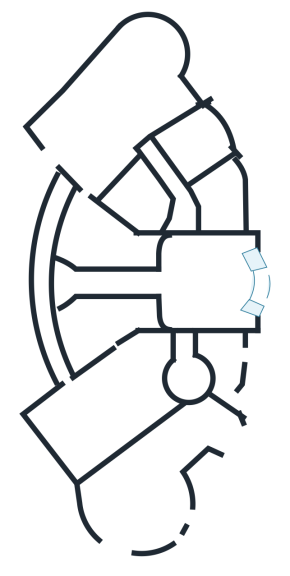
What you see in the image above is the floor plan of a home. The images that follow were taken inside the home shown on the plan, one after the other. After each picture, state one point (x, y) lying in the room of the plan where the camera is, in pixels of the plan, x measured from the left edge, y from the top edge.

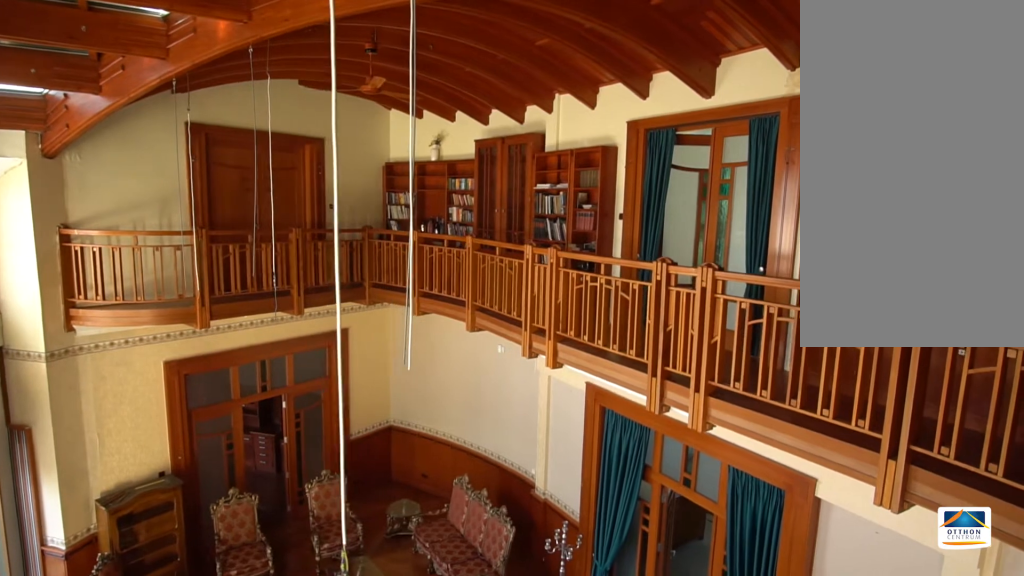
(131, 285)
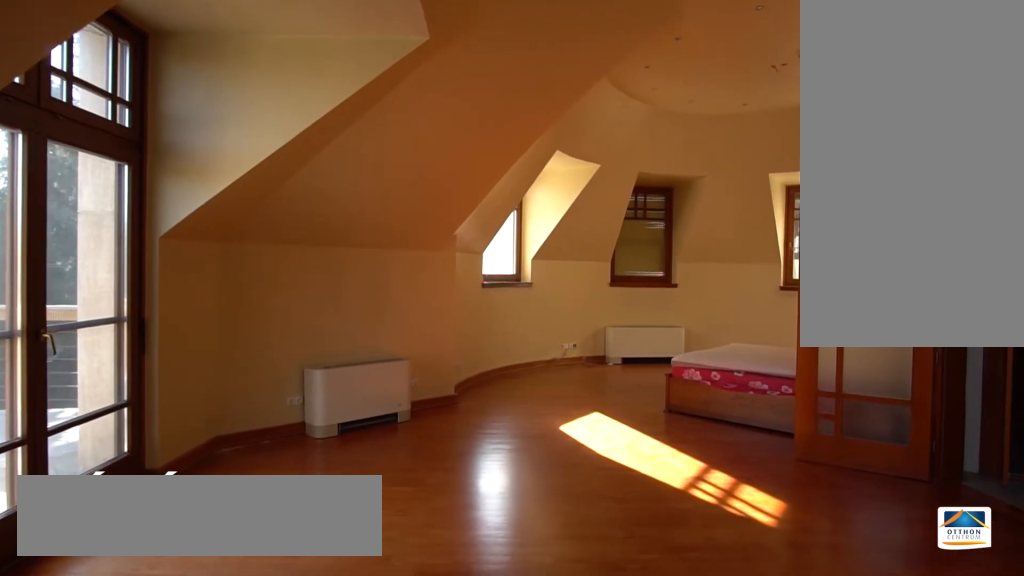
(146, 59)
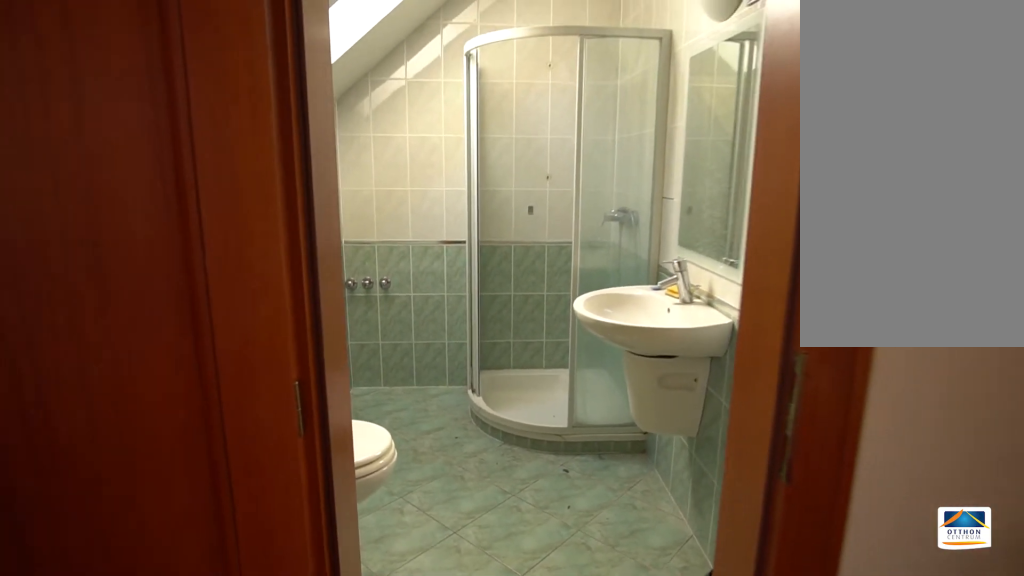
(146, 59)
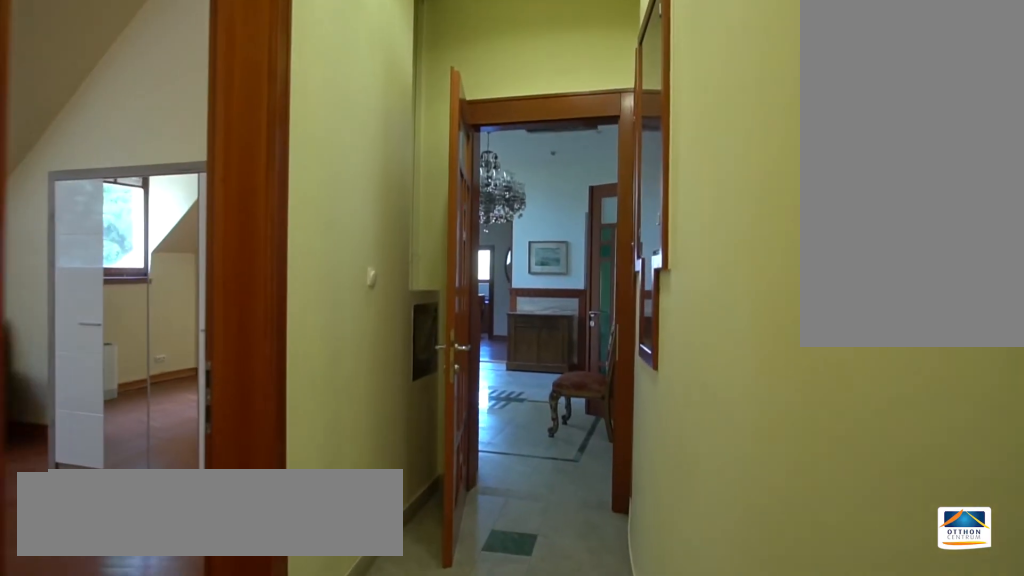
(183, 216)
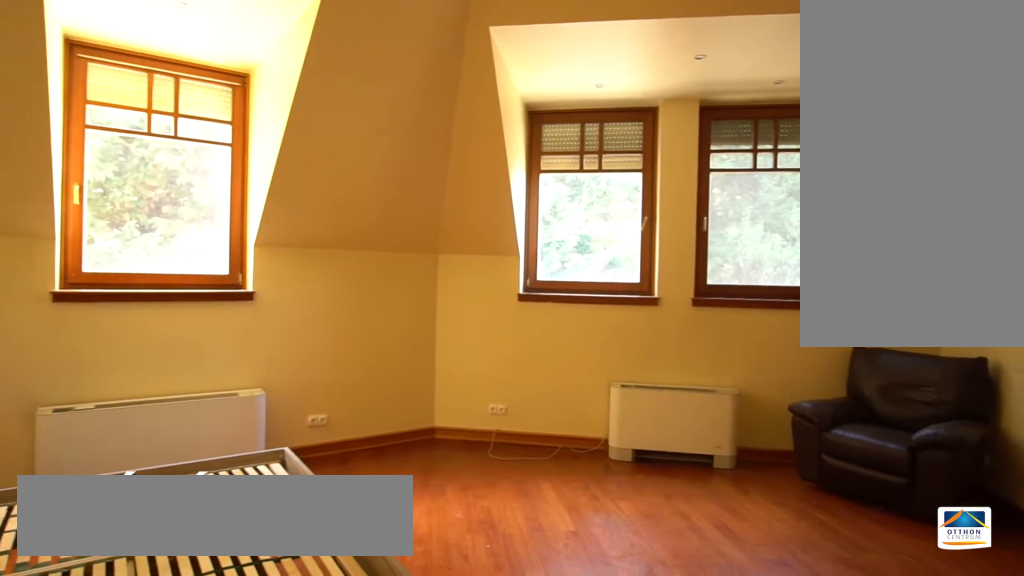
(194, 140)
